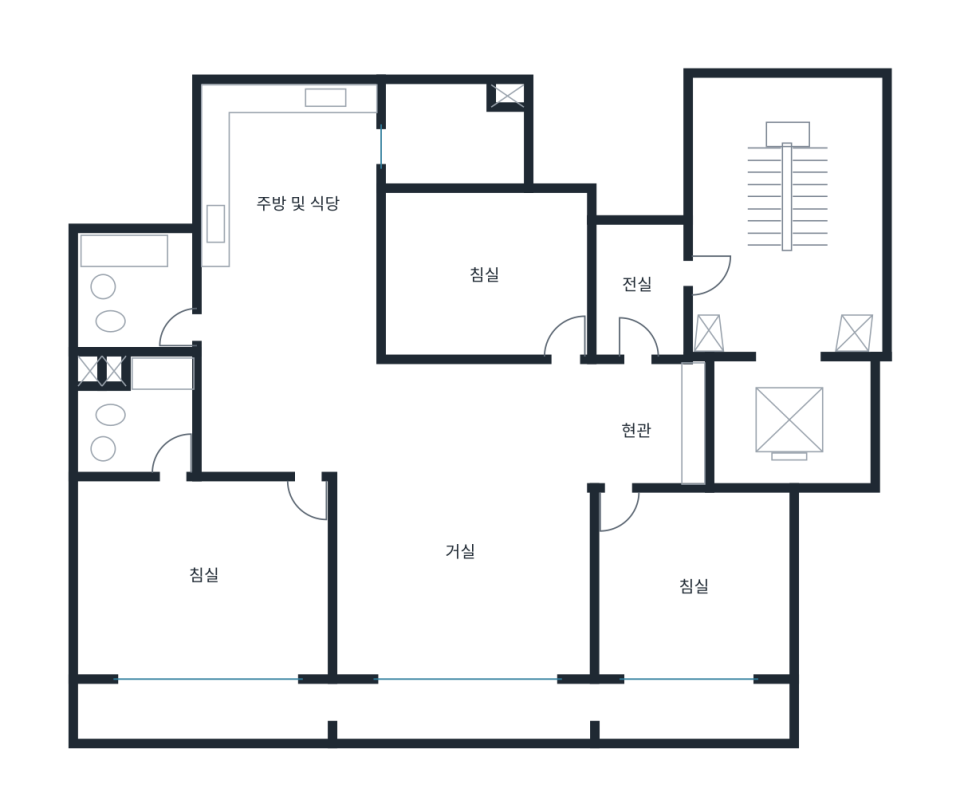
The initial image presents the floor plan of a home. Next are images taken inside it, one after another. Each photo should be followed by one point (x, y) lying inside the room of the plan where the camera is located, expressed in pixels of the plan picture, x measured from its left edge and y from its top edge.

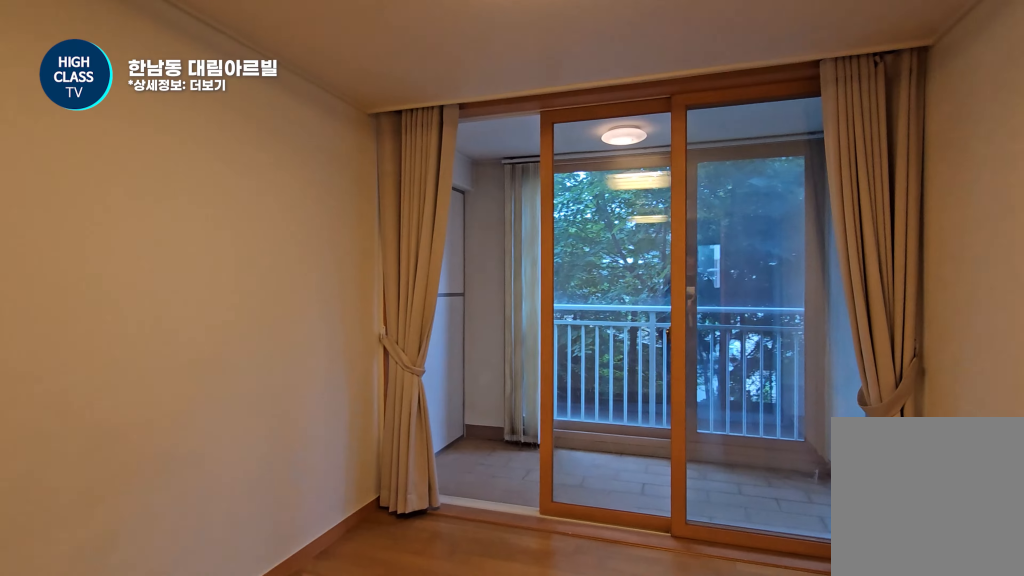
(695, 584)
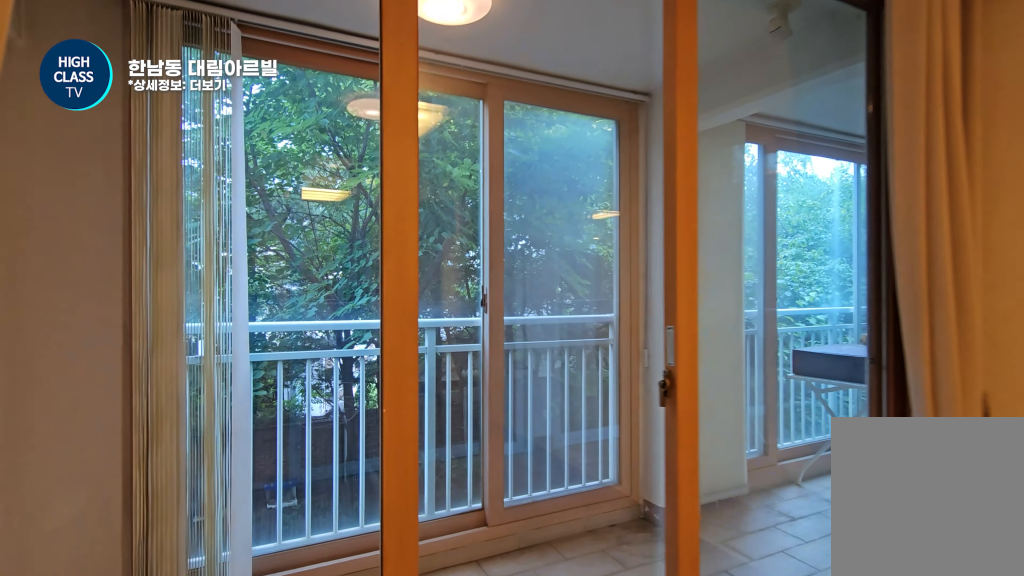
(695, 584)
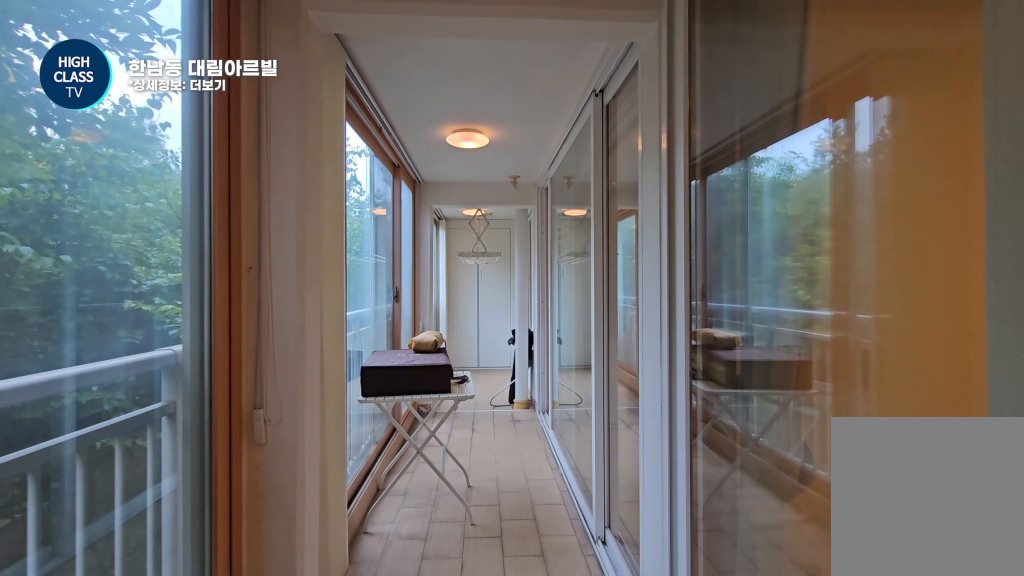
(435, 705)
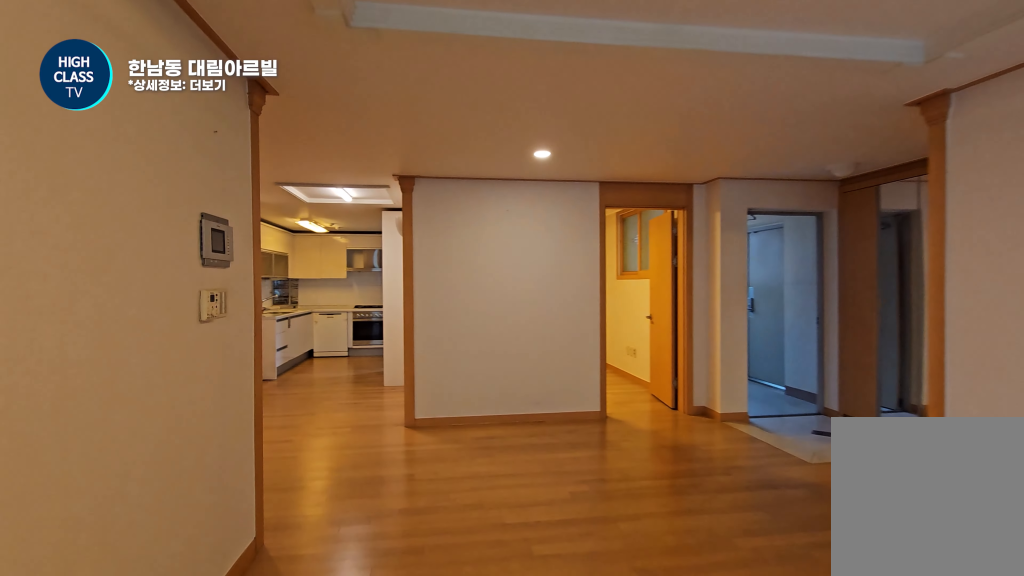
(461, 518)
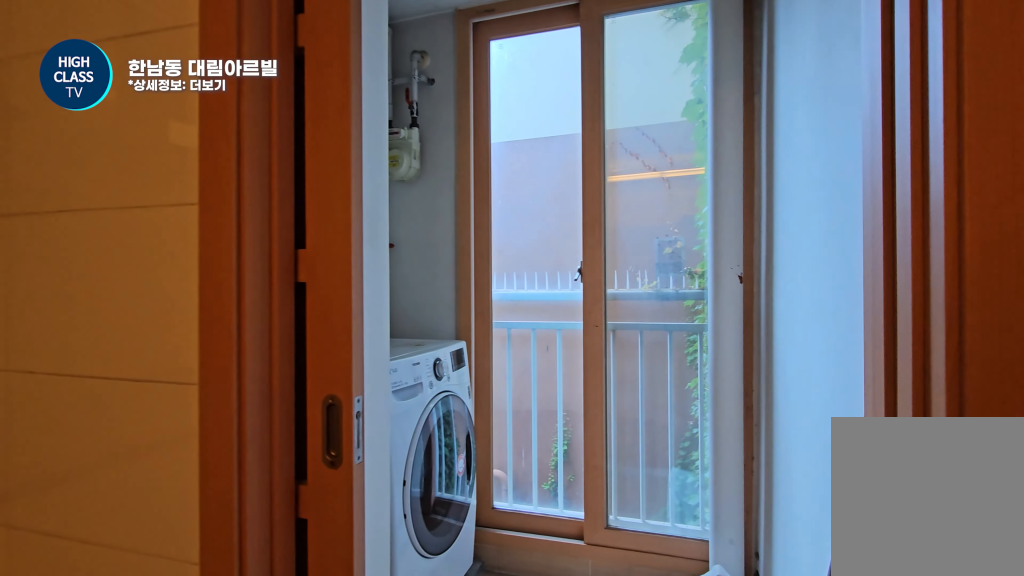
(287, 276)
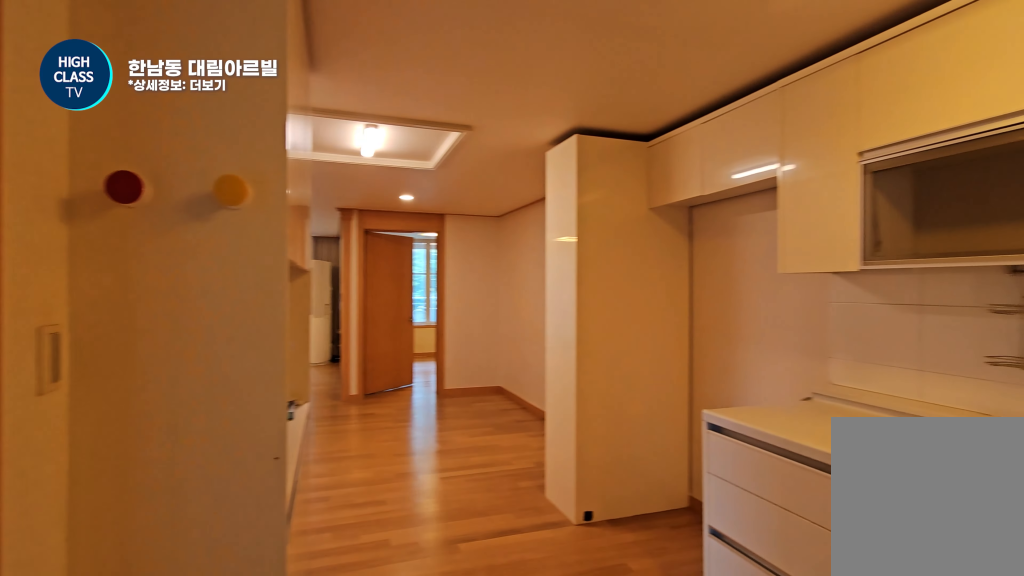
(287, 276)
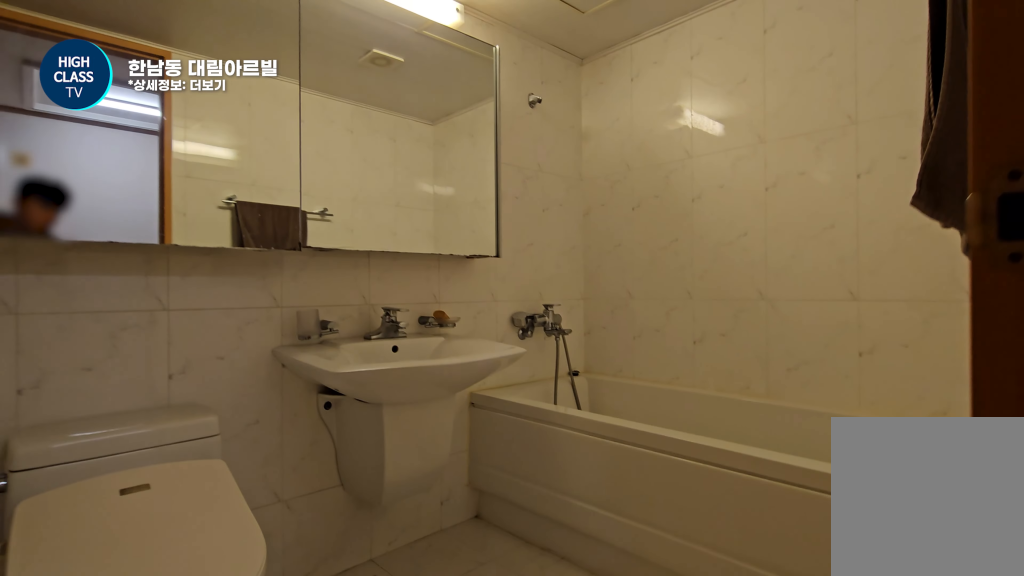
(138, 288)
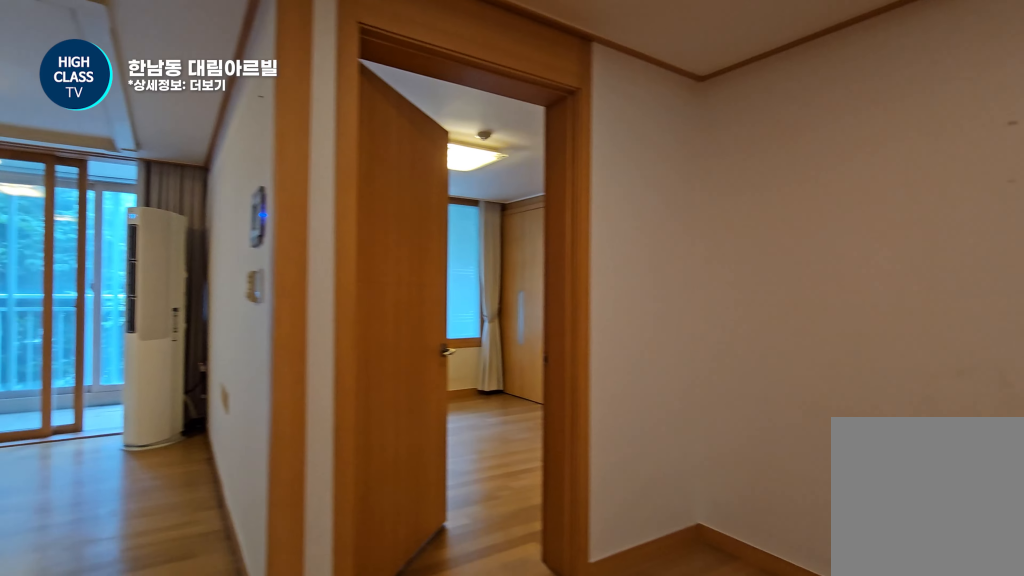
(287, 276)
